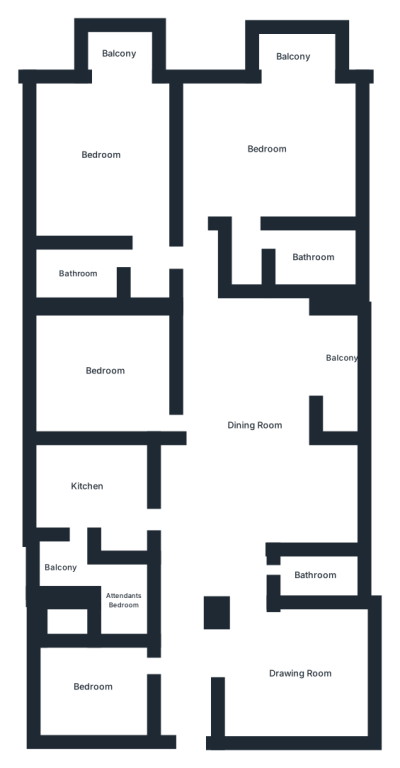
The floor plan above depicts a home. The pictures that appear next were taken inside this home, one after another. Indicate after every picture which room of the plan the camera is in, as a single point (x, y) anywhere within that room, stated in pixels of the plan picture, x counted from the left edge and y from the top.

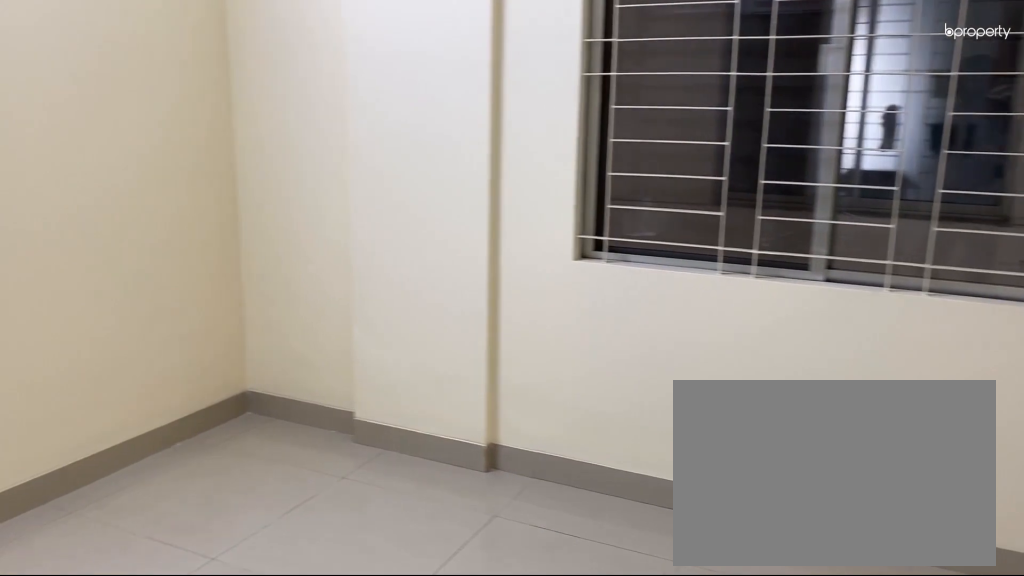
(297, 671)
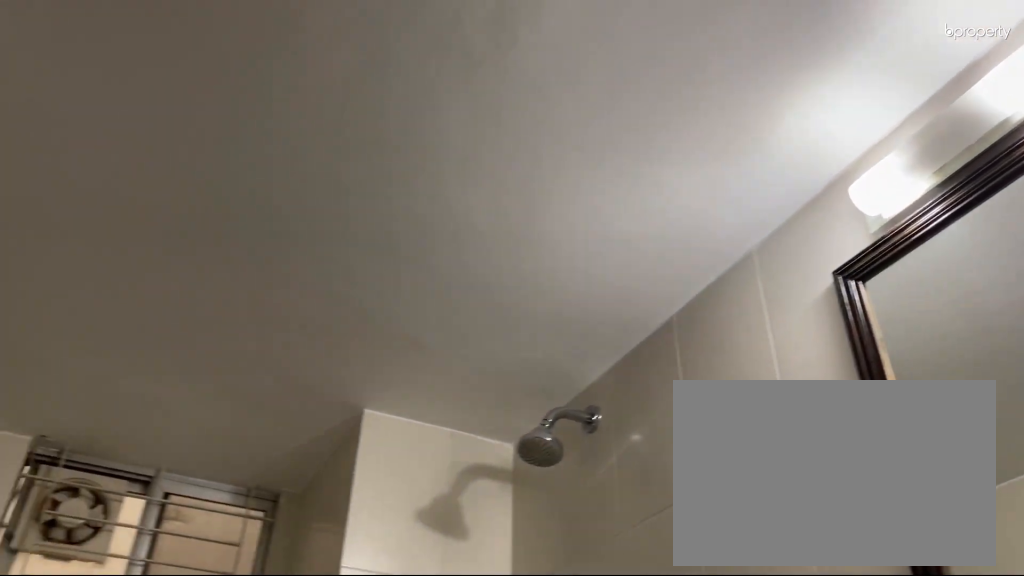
(314, 574)
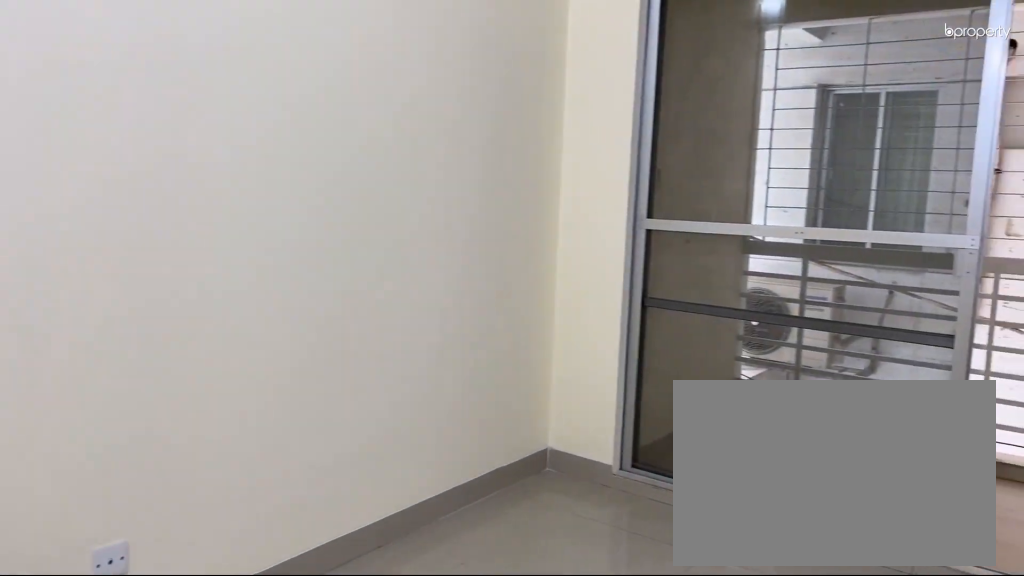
(253, 426)
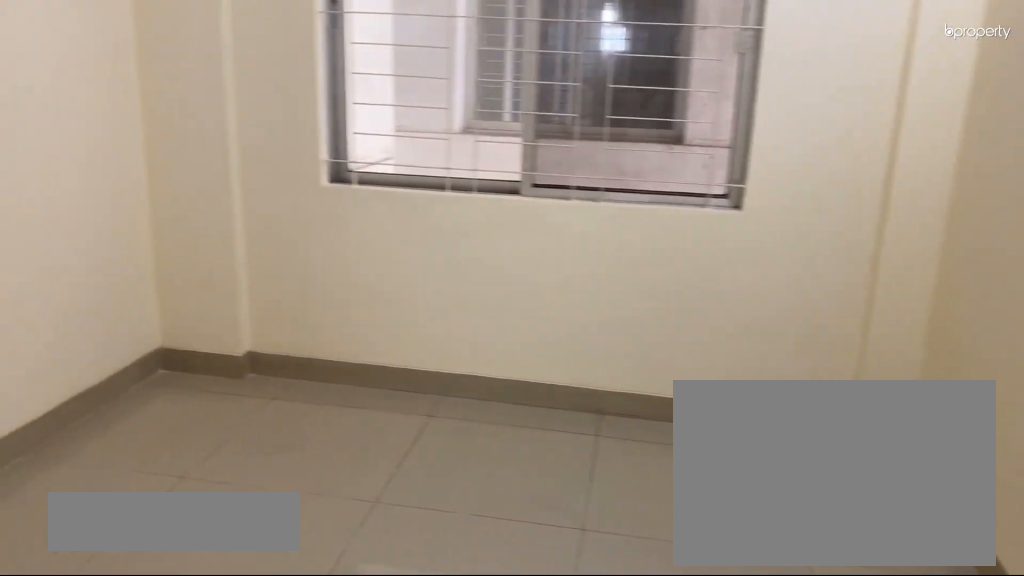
(92, 685)
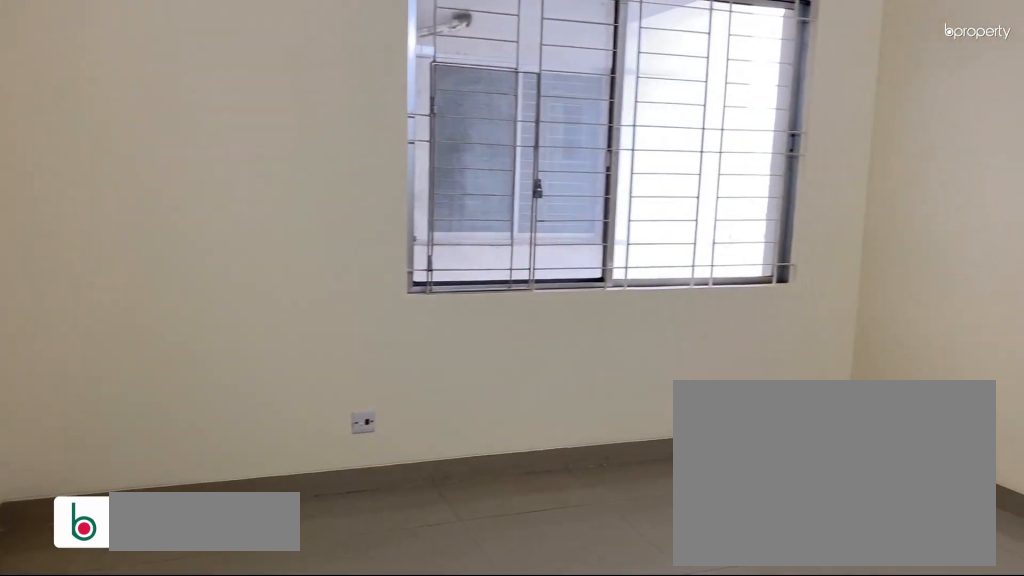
(105, 371)
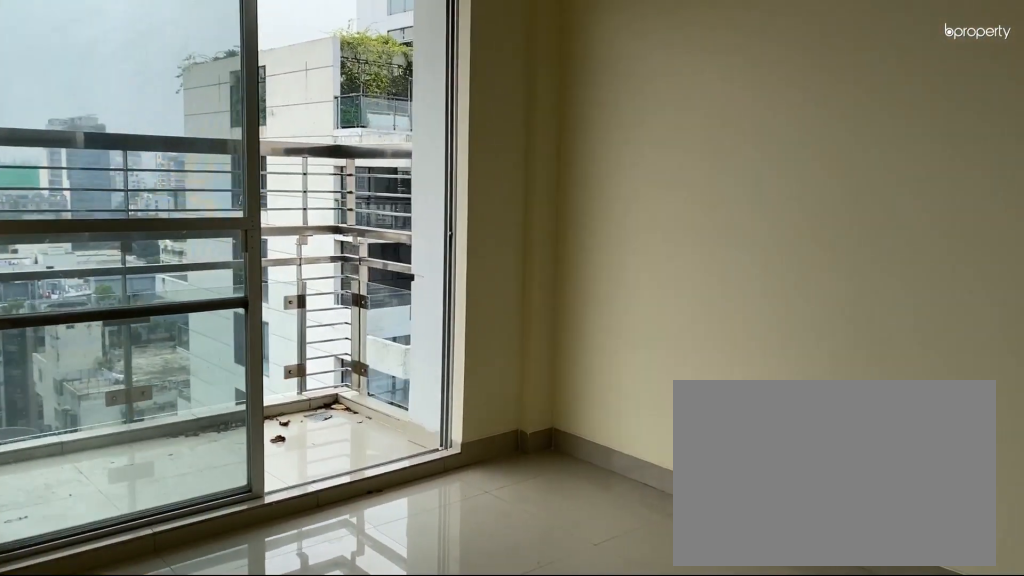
(100, 160)
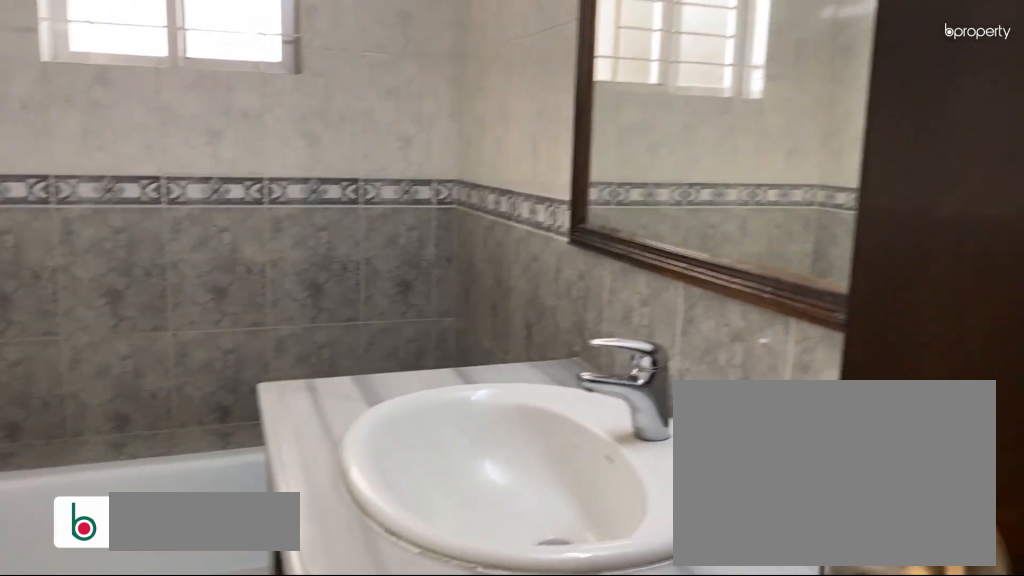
(84, 271)
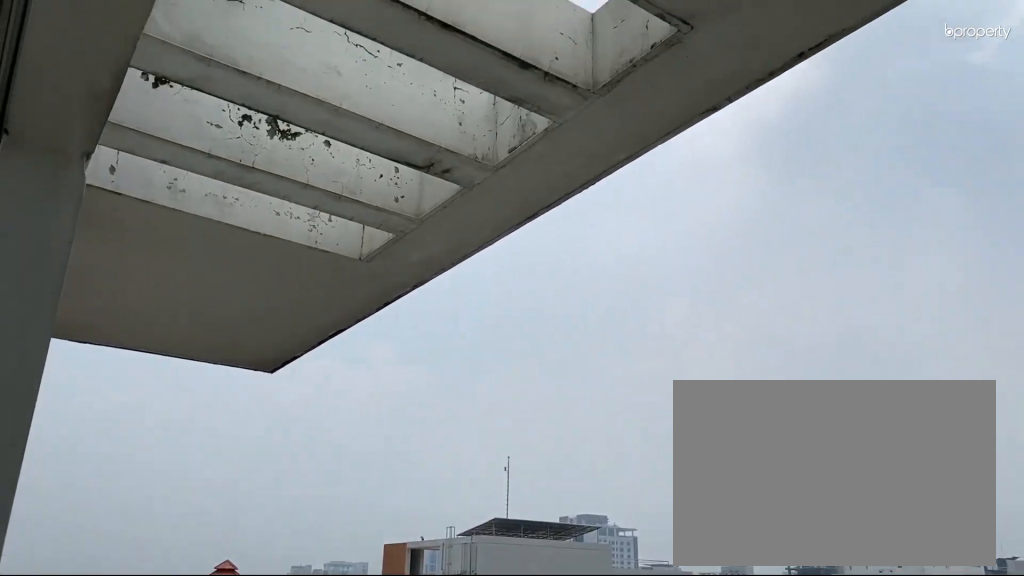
(120, 54)
